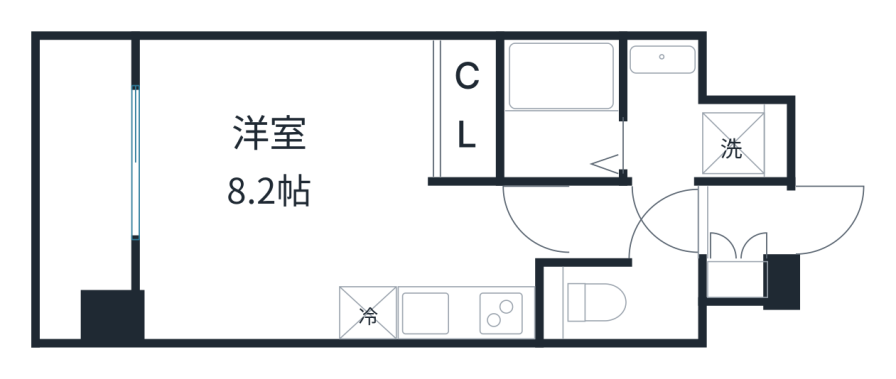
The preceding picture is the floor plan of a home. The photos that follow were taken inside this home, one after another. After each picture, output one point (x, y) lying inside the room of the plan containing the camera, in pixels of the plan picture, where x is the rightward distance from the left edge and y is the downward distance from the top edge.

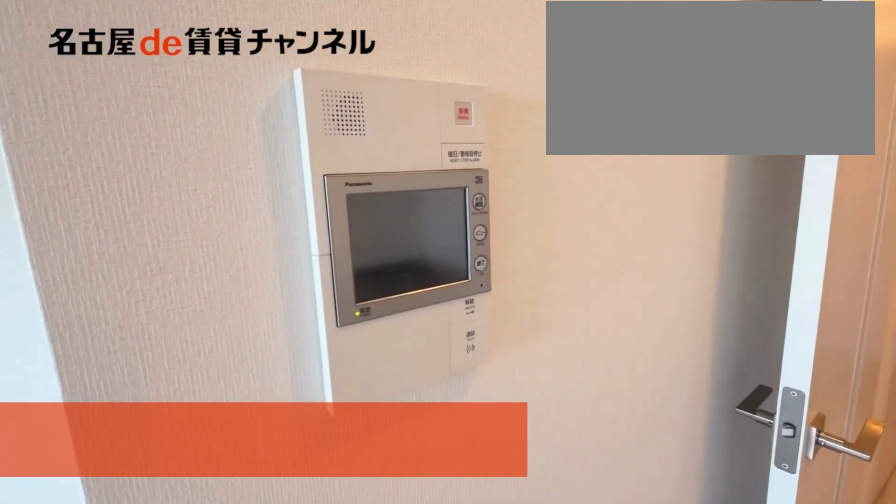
(466, 312)
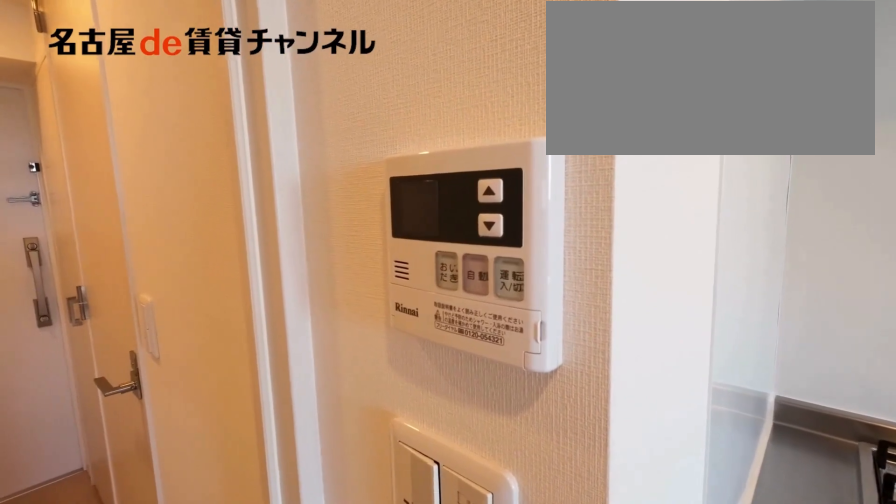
(466, 312)
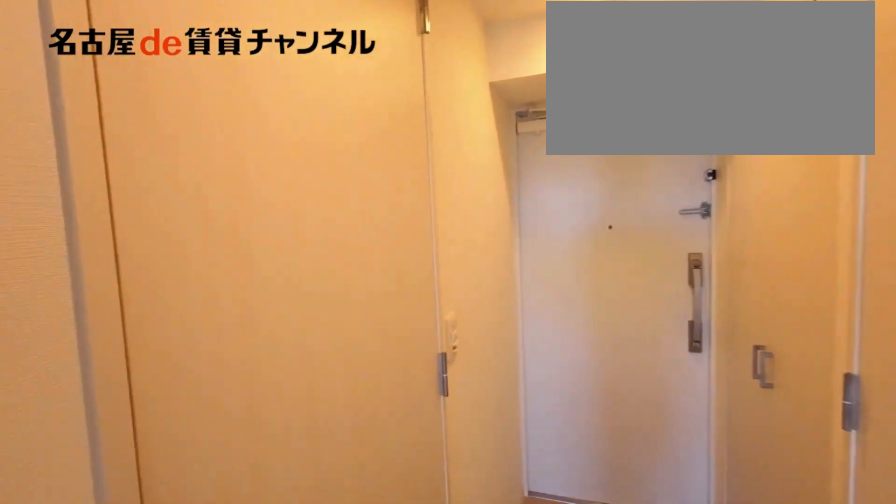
(466, 312)
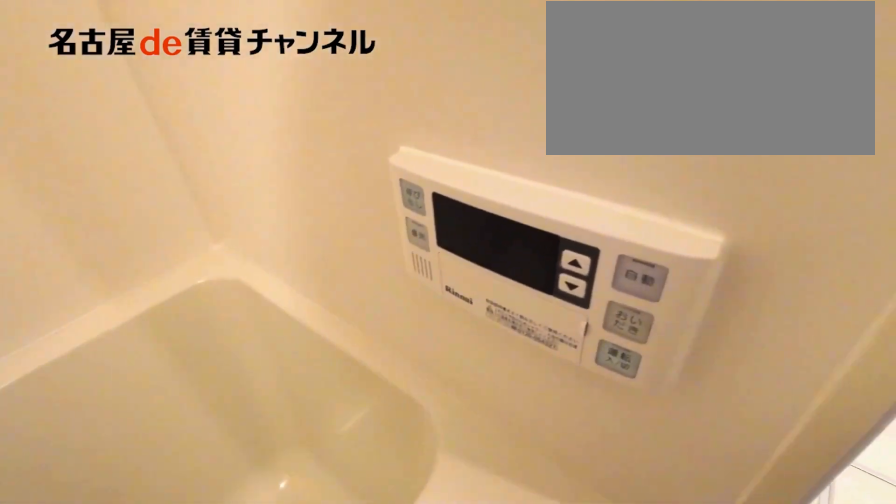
(561, 108)
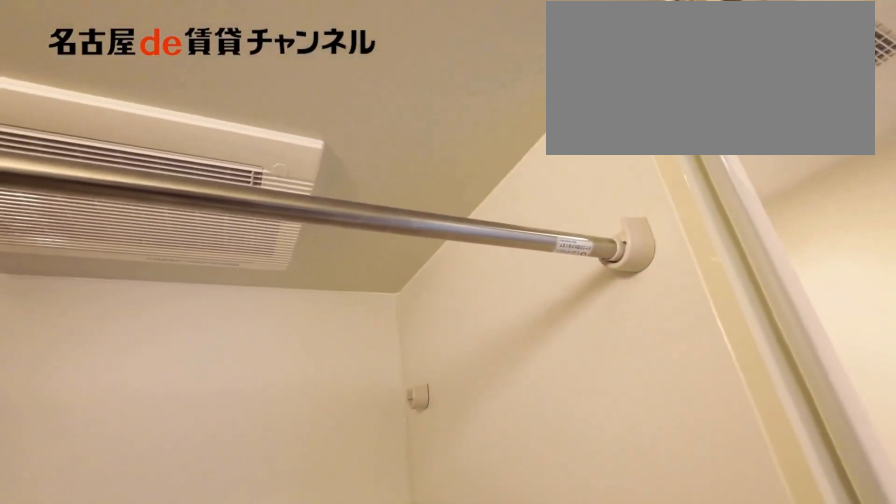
(561, 108)
